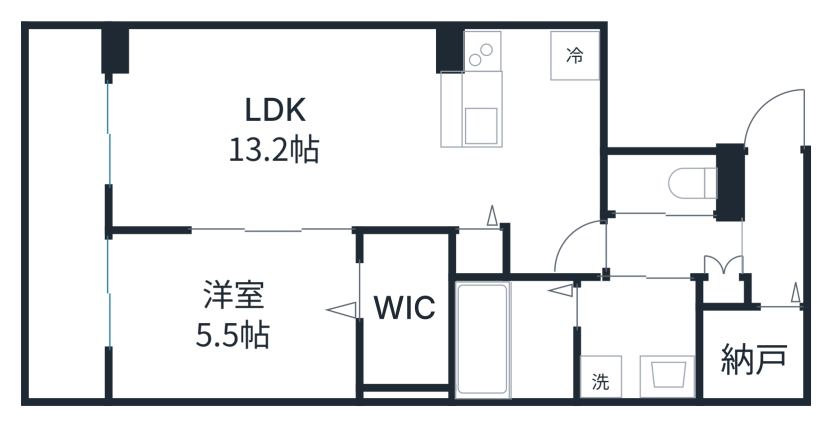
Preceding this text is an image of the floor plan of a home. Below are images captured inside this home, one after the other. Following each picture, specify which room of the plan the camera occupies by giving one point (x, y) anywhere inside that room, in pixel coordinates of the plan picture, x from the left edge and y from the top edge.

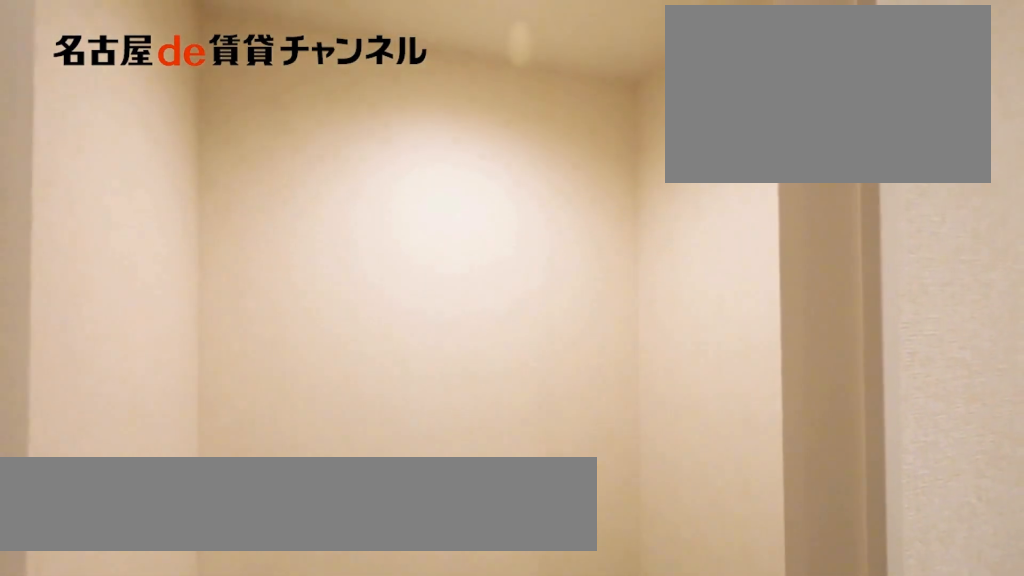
(750, 352)
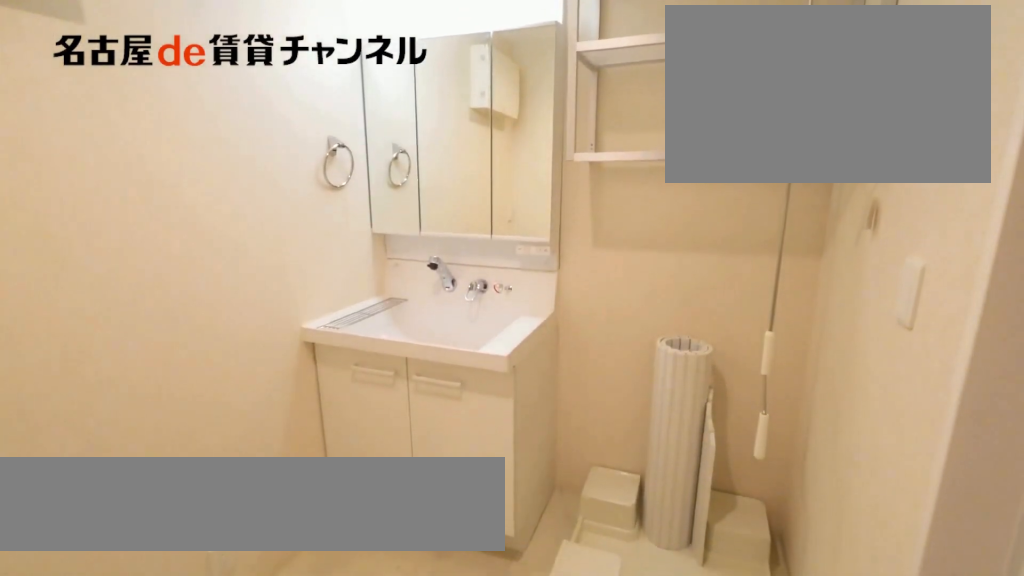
(636, 337)
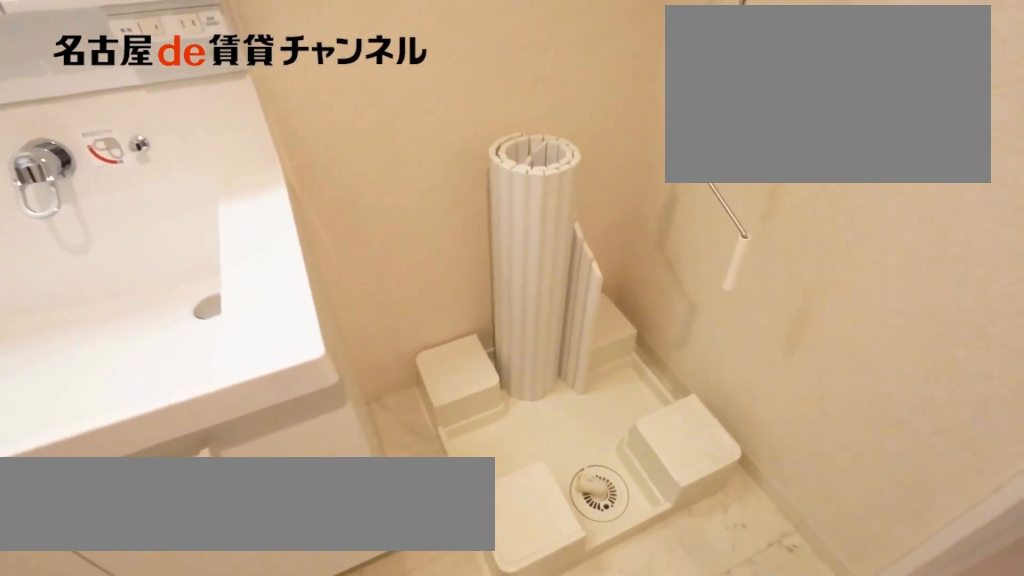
(636, 337)
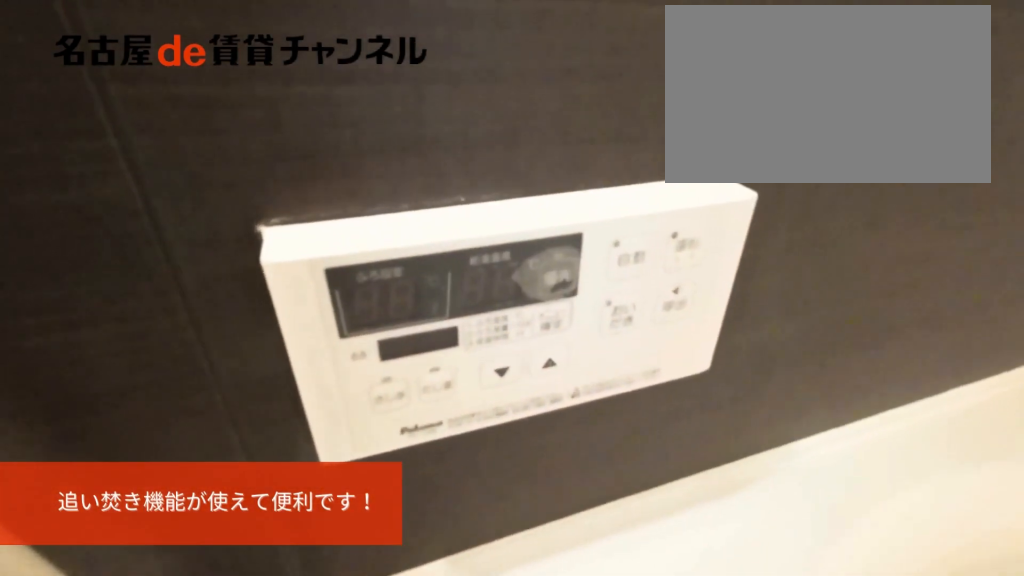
(512, 338)
